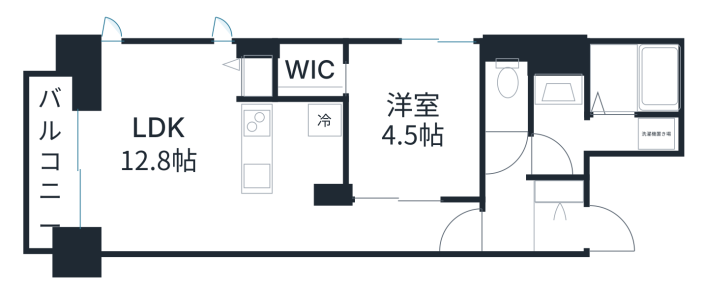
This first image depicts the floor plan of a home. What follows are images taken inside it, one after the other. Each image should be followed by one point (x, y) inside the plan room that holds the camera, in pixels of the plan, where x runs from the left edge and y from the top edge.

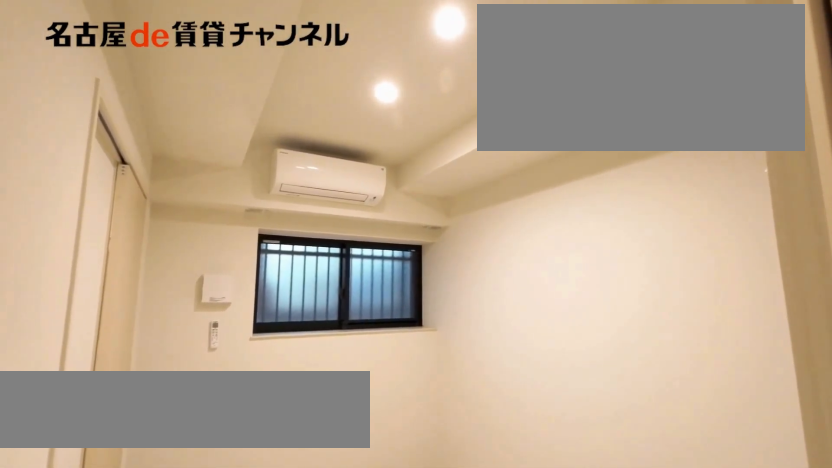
(413, 121)
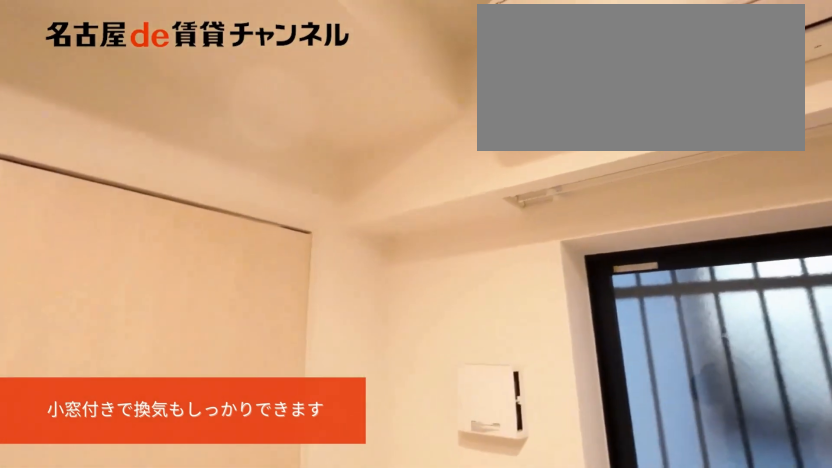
(413, 121)
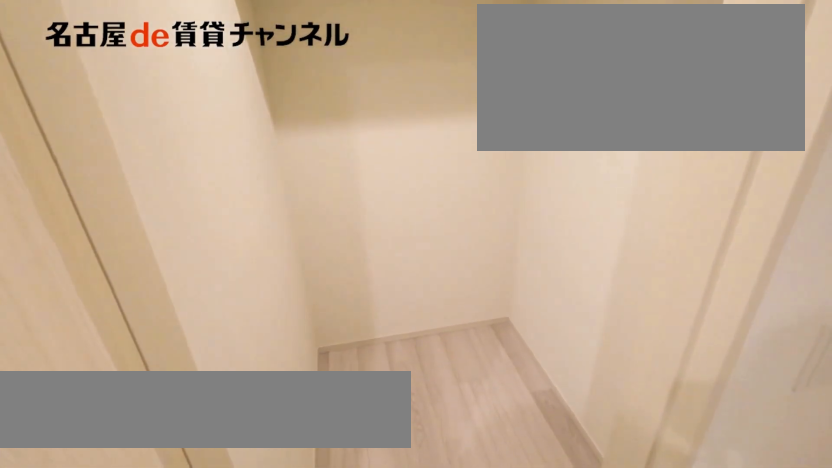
(310, 69)
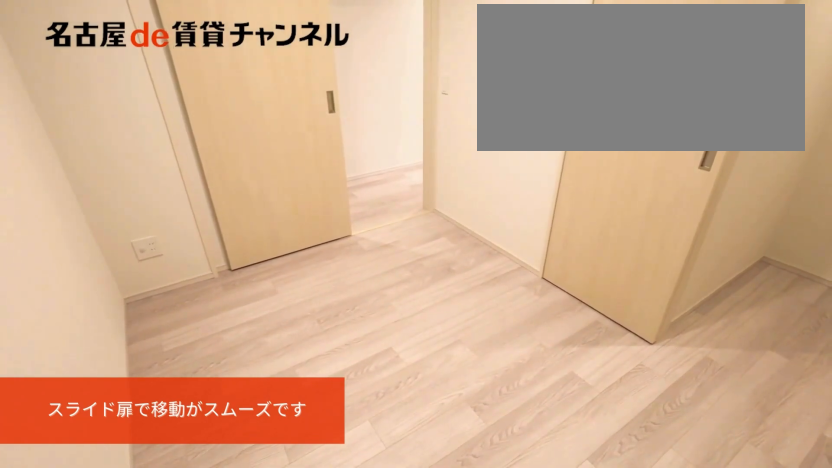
(413, 121)
